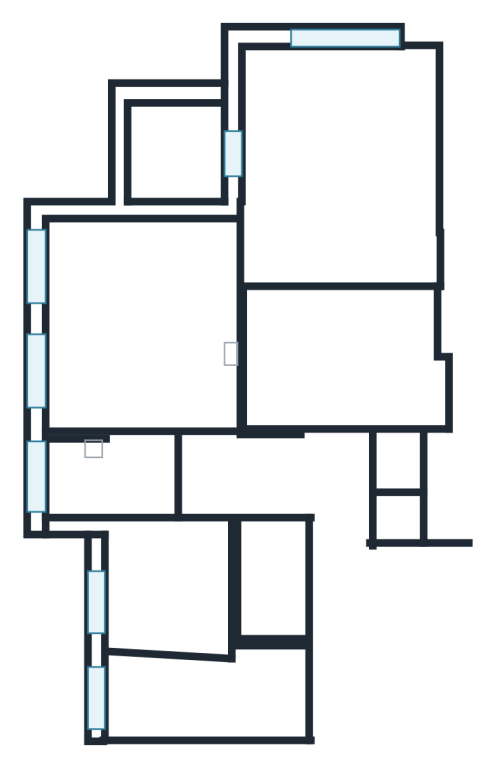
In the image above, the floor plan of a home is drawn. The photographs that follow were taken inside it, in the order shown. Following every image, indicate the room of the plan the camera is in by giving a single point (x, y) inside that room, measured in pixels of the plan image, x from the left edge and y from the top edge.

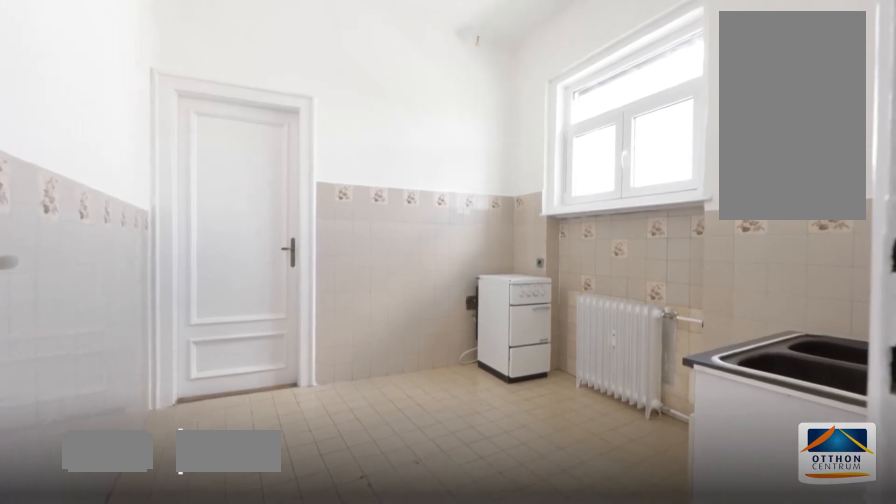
(189, 593)
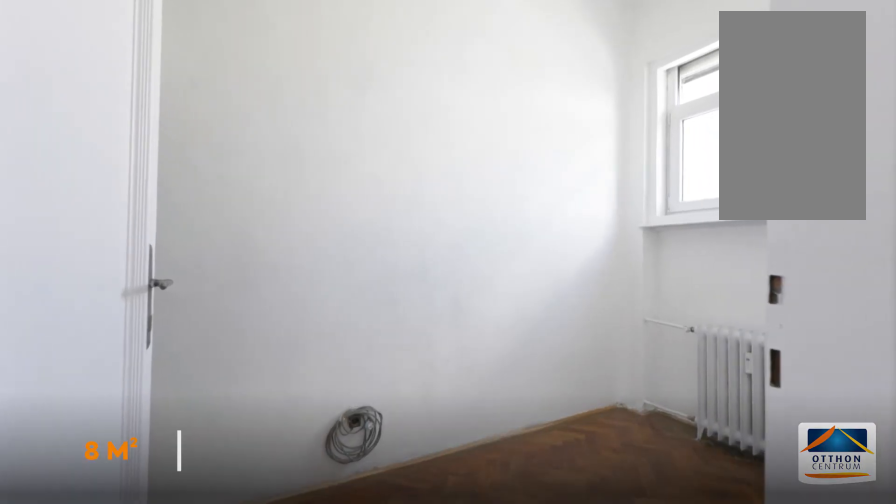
(189, 692)
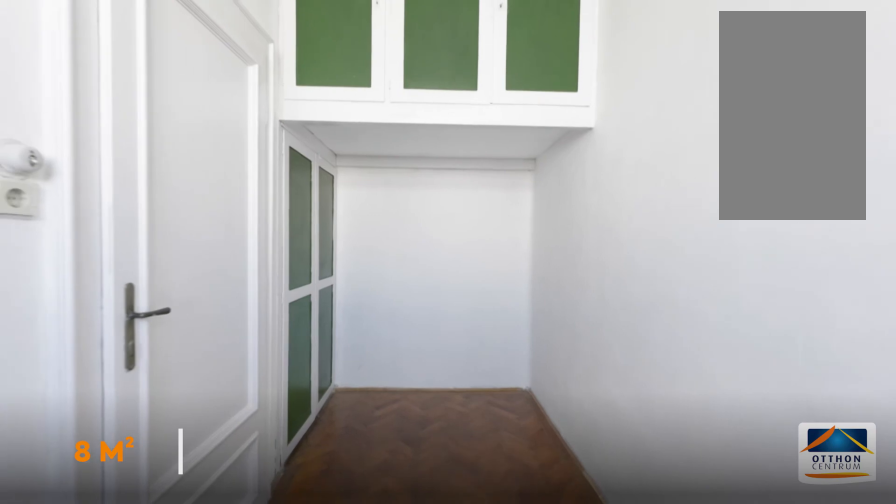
(189, 692)
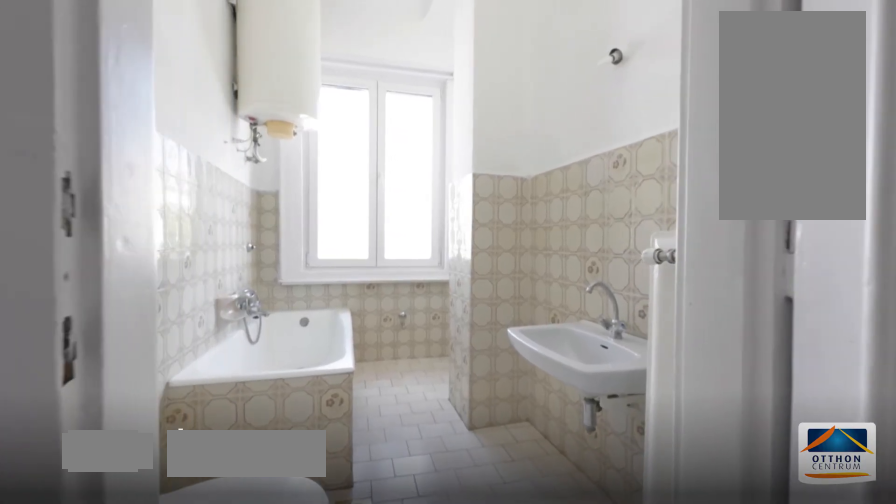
(114, 480)
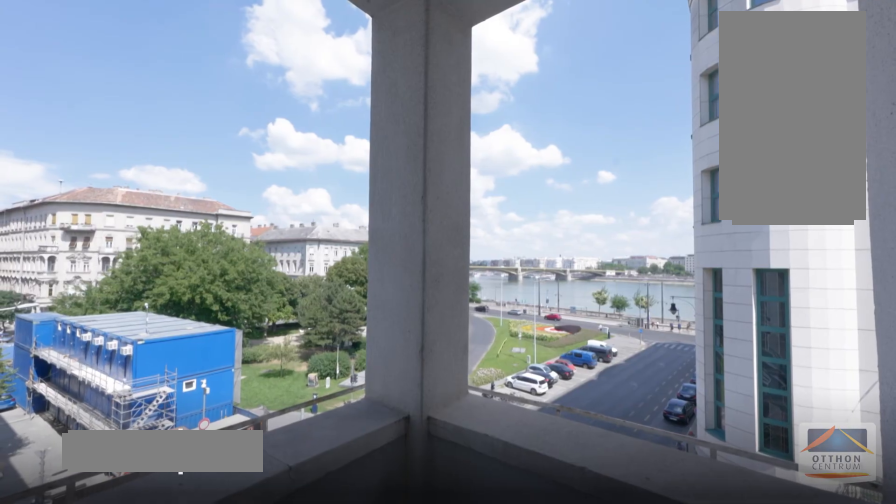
(181, 150)
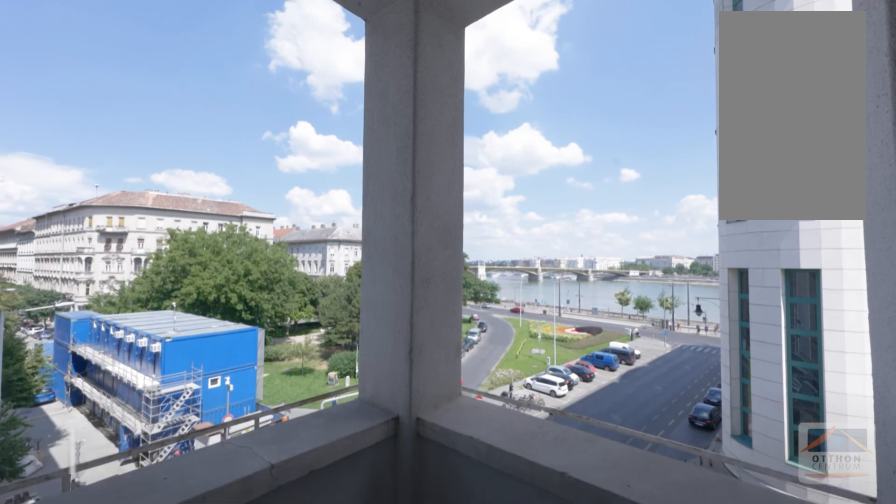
(181, 151)
